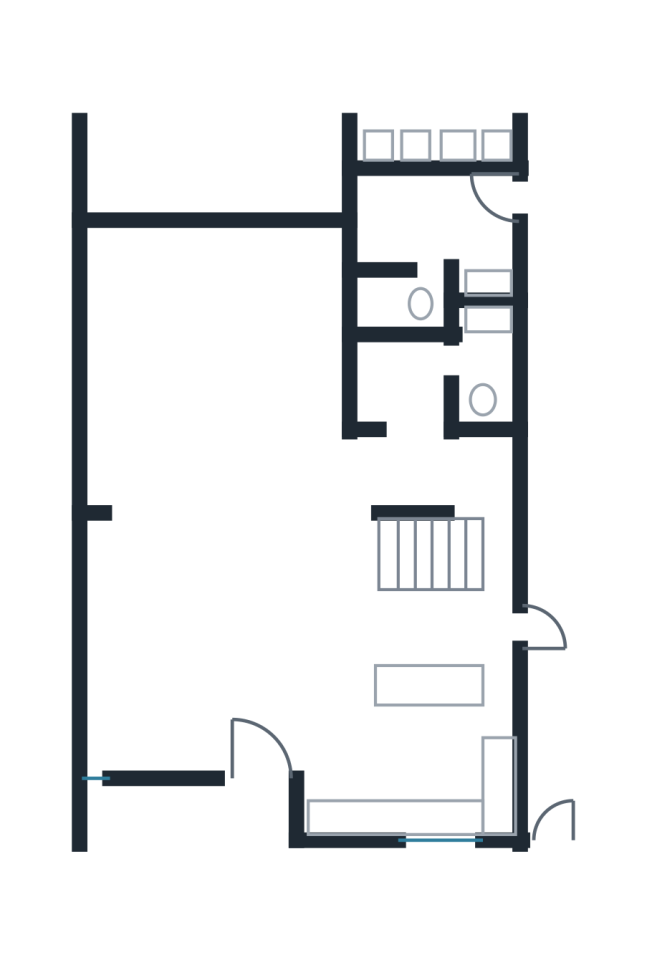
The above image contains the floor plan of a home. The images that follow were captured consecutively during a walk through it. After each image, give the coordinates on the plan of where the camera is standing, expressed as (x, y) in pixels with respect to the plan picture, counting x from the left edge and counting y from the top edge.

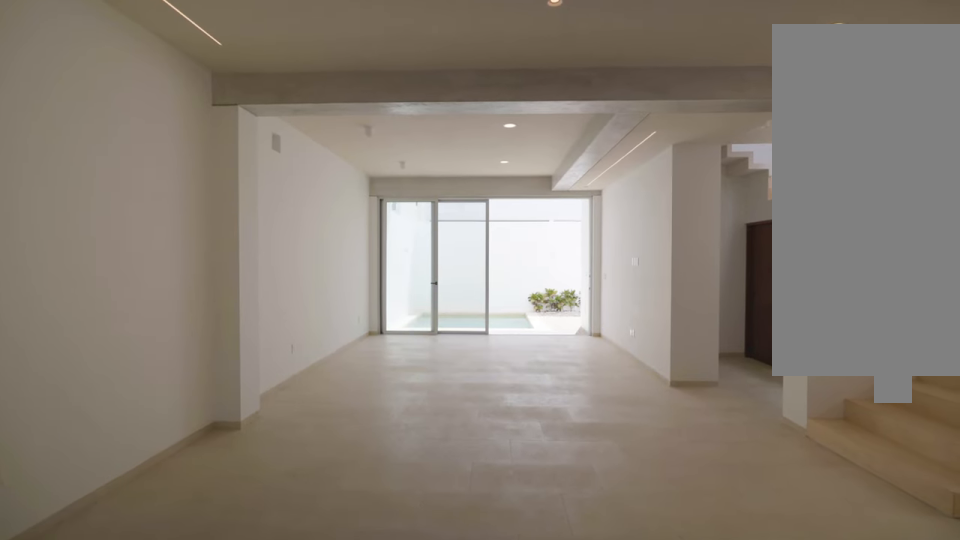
(213, 635)
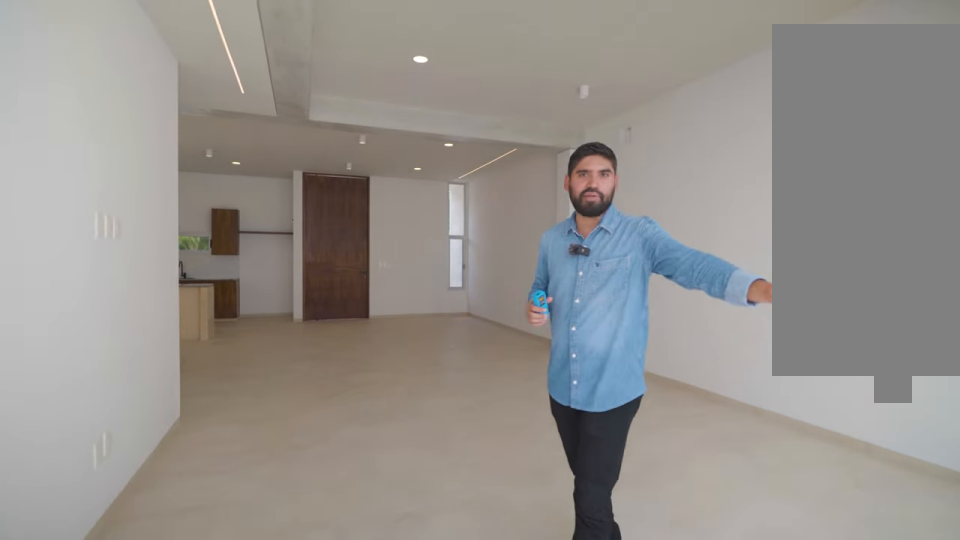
(193, 269)
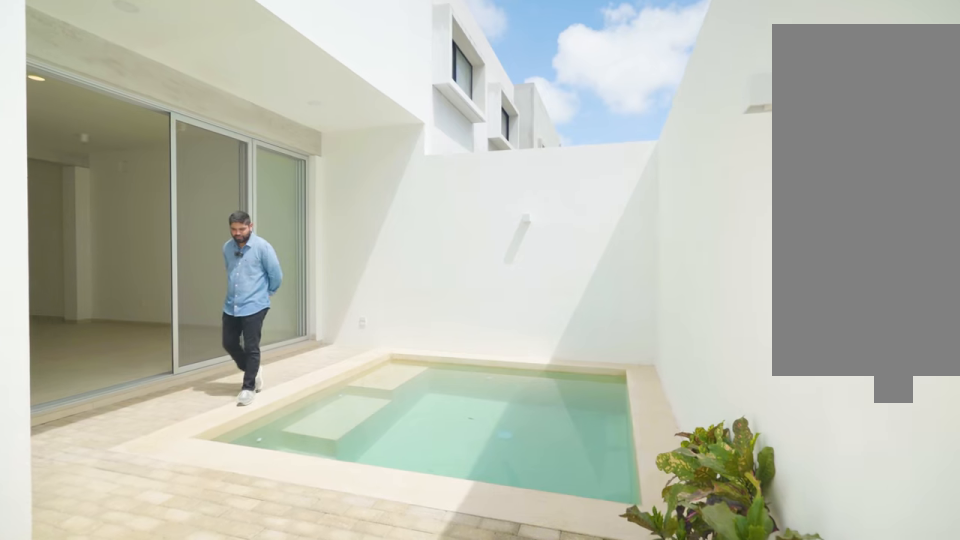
(330, 108)
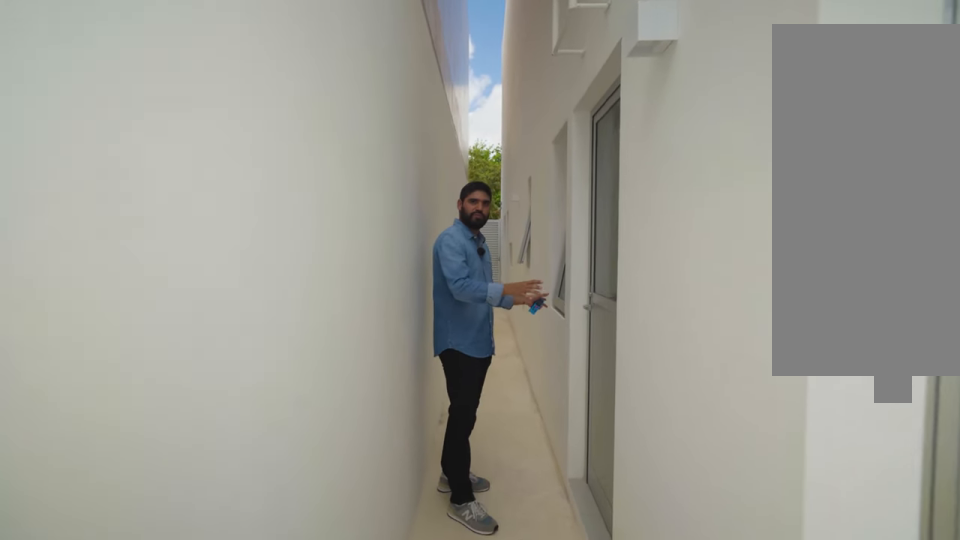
(543, 188)
